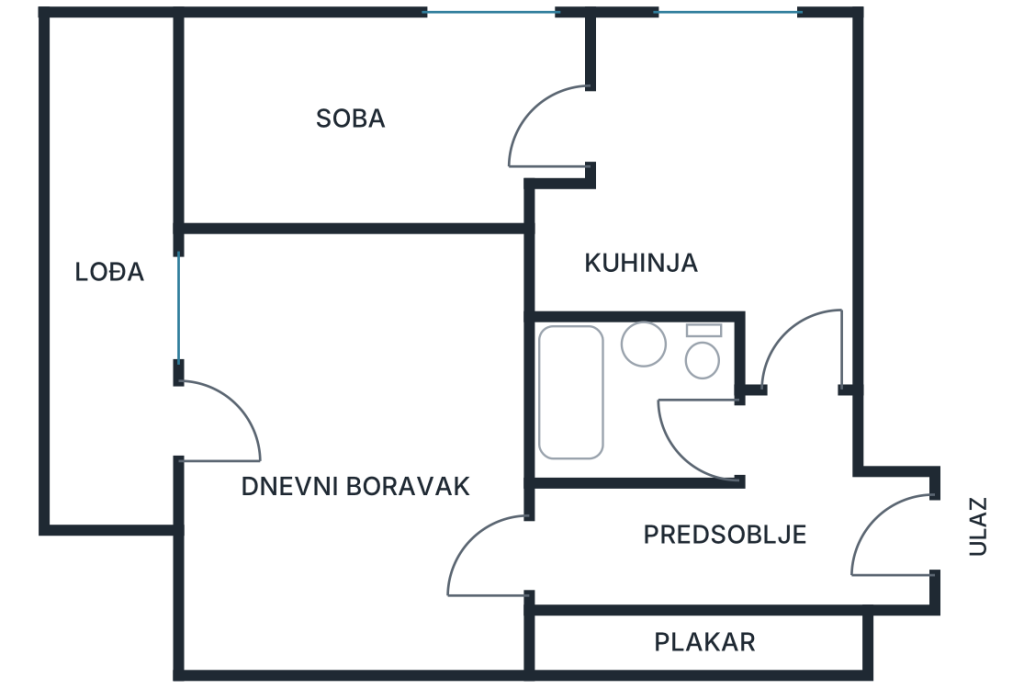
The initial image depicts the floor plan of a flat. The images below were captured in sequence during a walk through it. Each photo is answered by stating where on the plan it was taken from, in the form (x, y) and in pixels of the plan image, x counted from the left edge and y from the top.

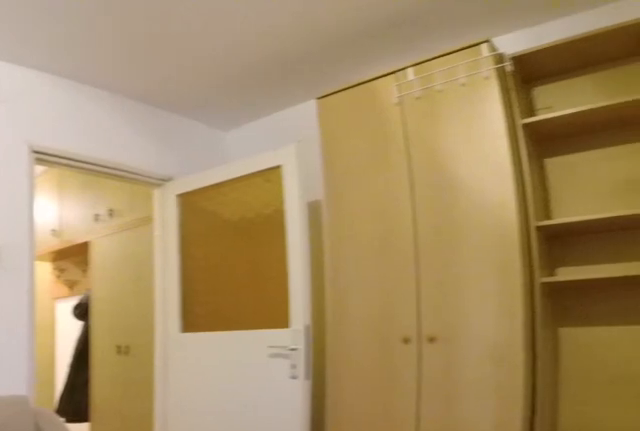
(248, 405)
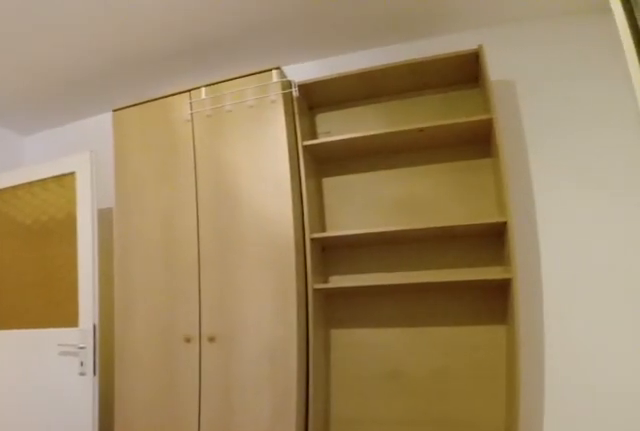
(249, 401)
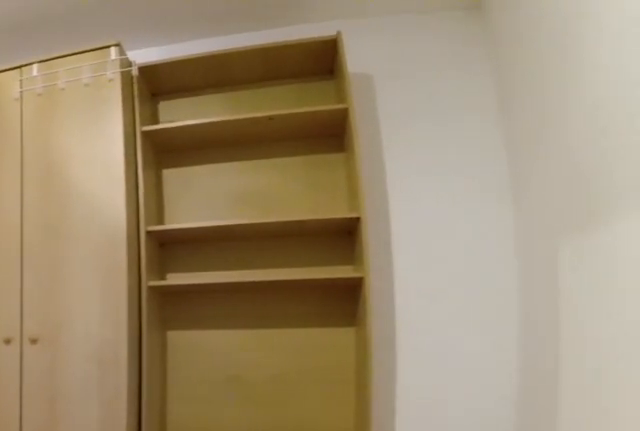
(251, 432)
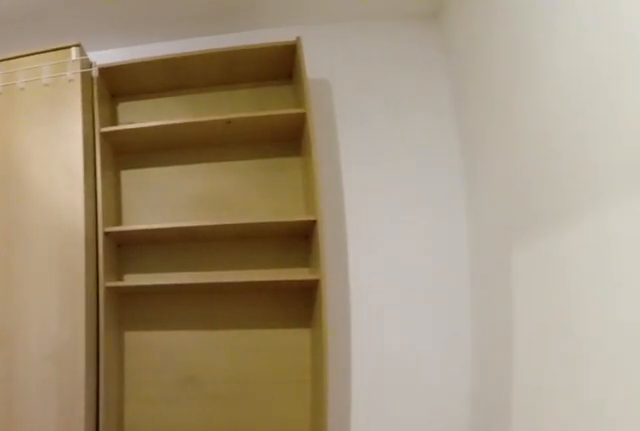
(251, 440)
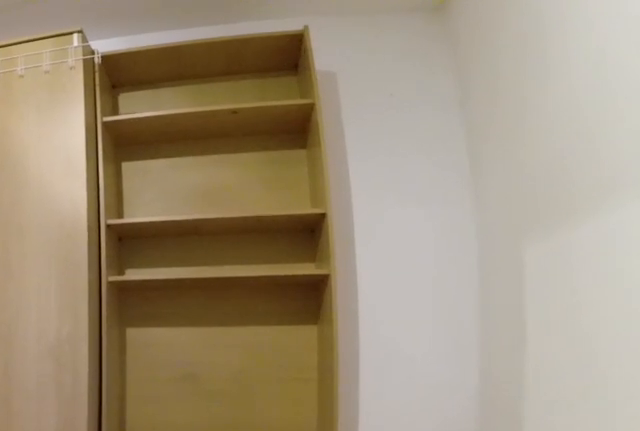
(252, 455)
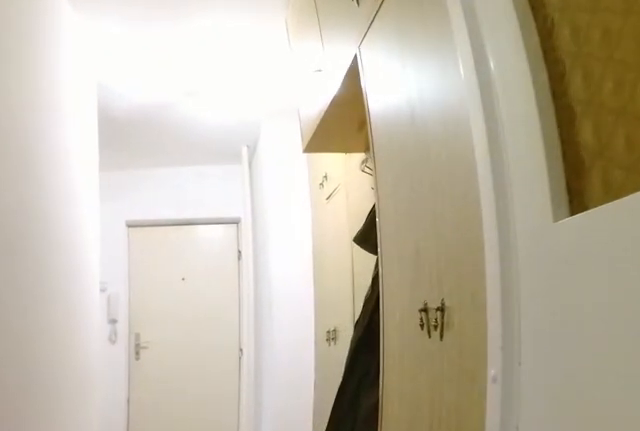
(459, 574)
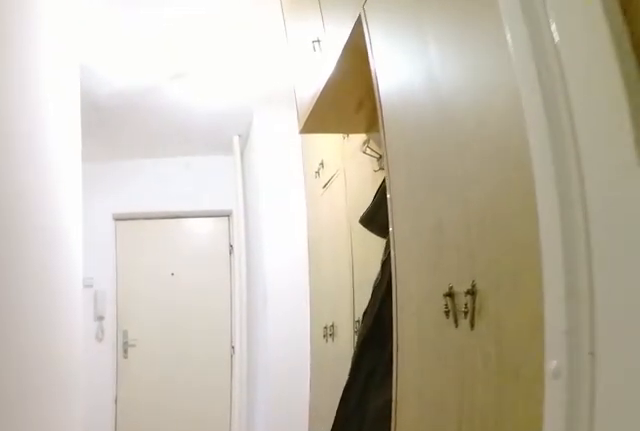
(470, 574)
